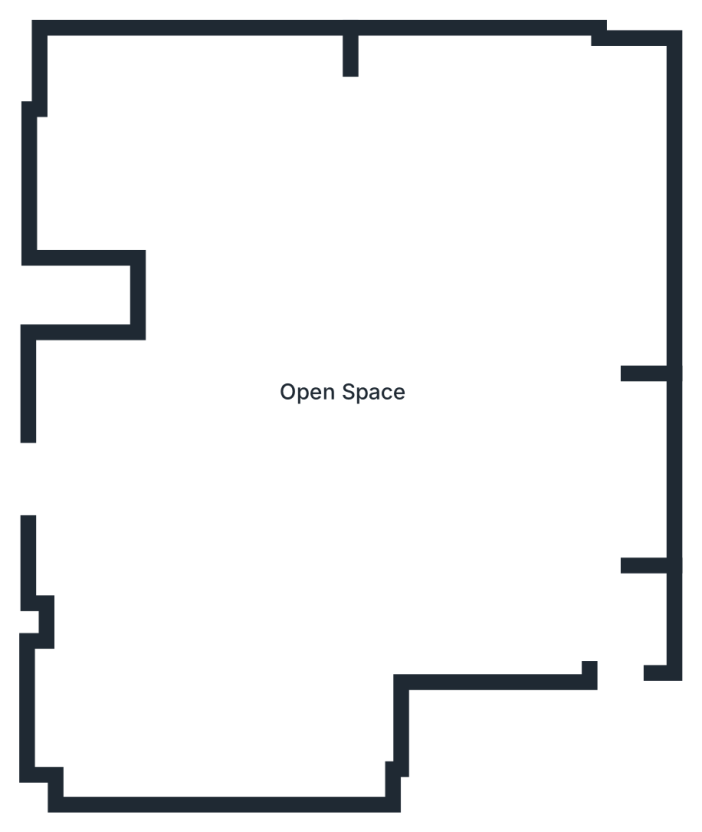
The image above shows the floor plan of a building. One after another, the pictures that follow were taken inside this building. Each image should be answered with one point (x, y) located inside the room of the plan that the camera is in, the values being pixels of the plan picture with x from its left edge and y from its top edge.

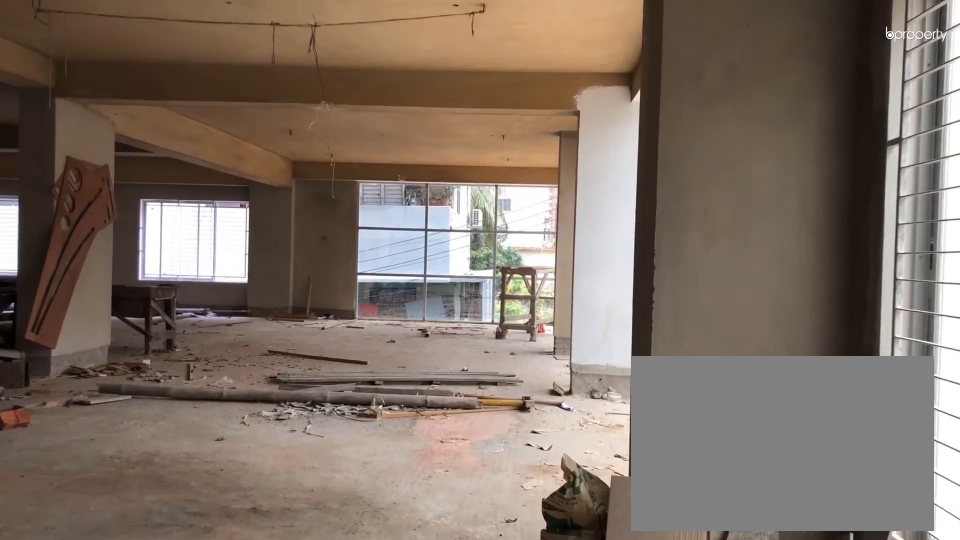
(609, 605)
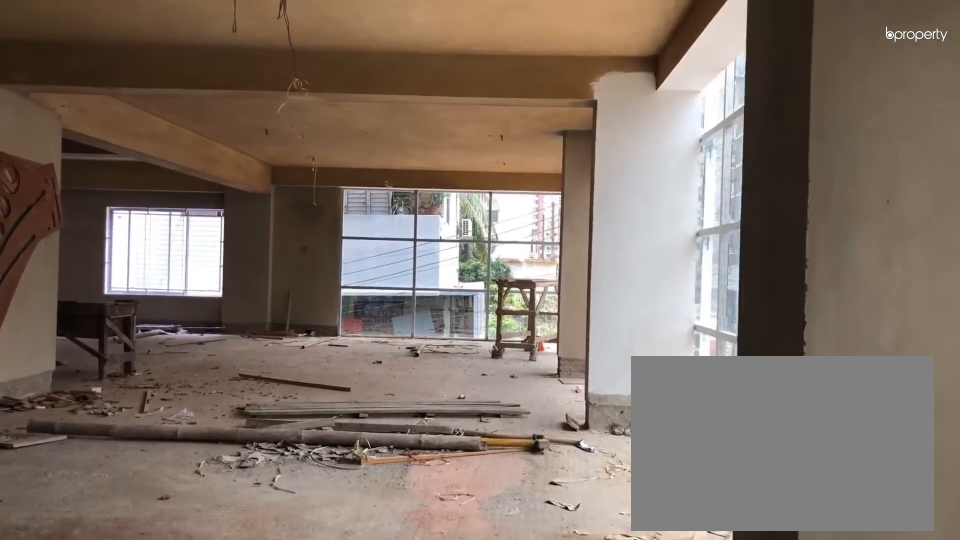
(609, 605)
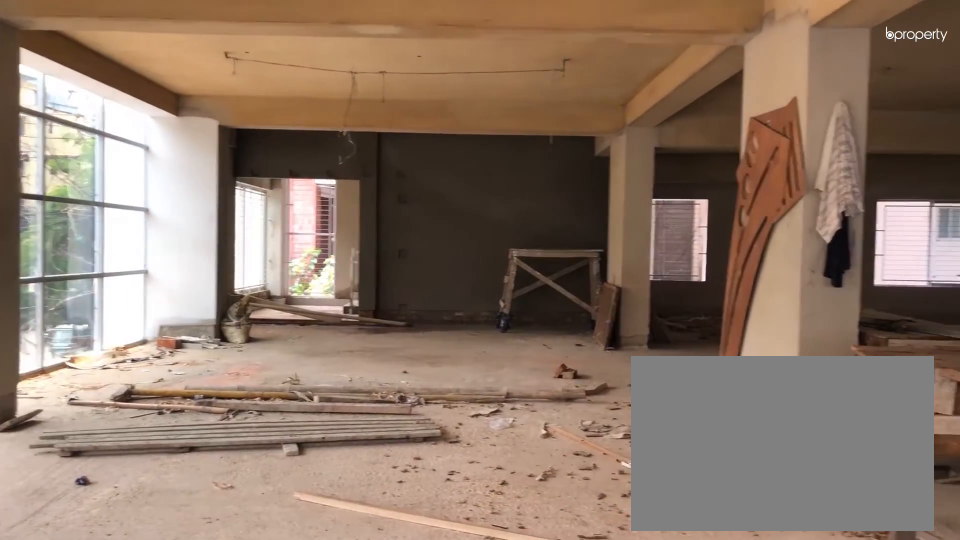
(343, 408)
